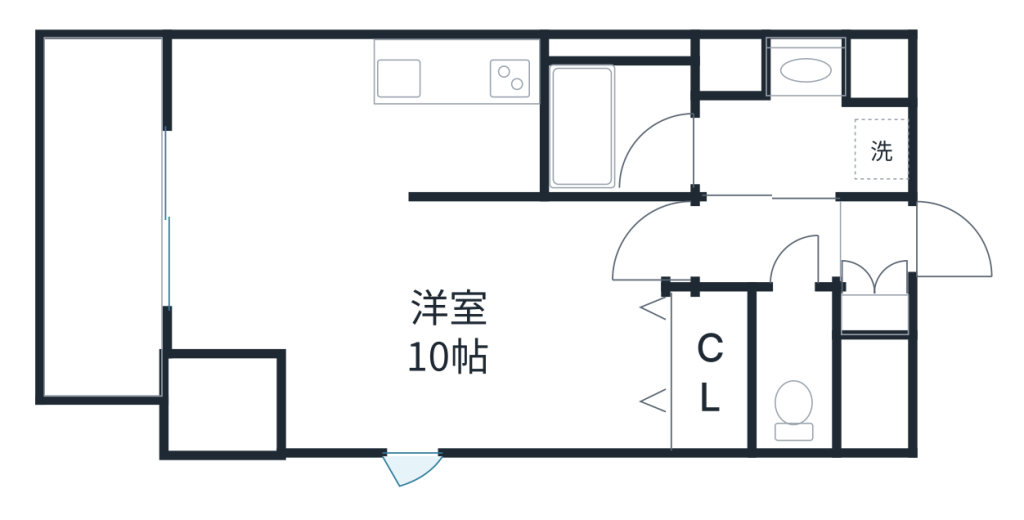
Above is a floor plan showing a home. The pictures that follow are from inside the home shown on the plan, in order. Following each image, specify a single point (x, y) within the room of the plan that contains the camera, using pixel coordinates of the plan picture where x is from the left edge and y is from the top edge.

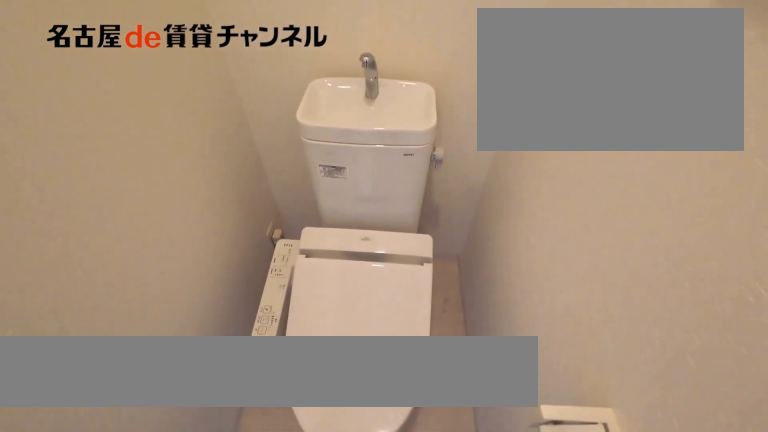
(797, 373)
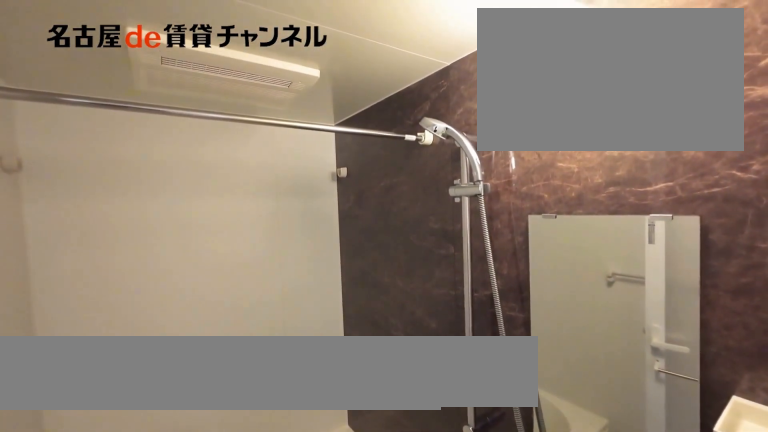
(623, 114)
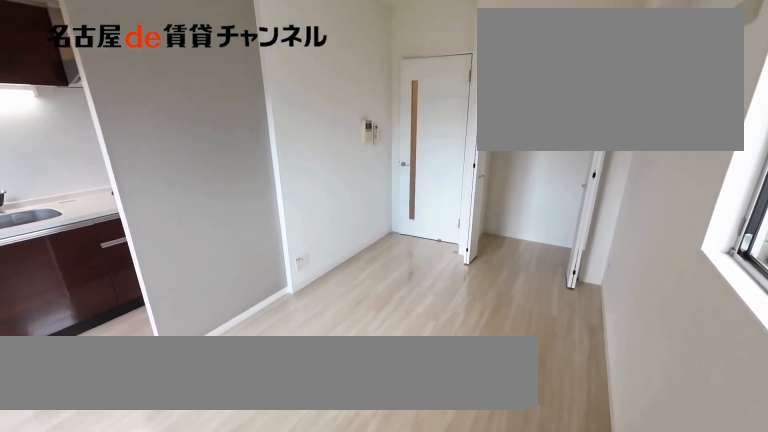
(465, 342)
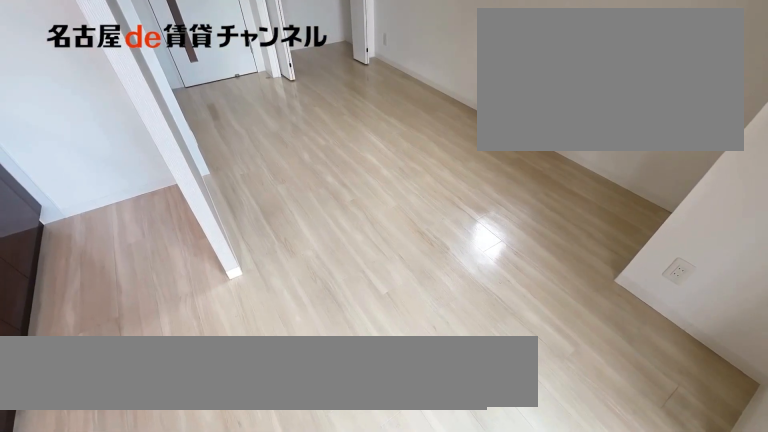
(465, 342)
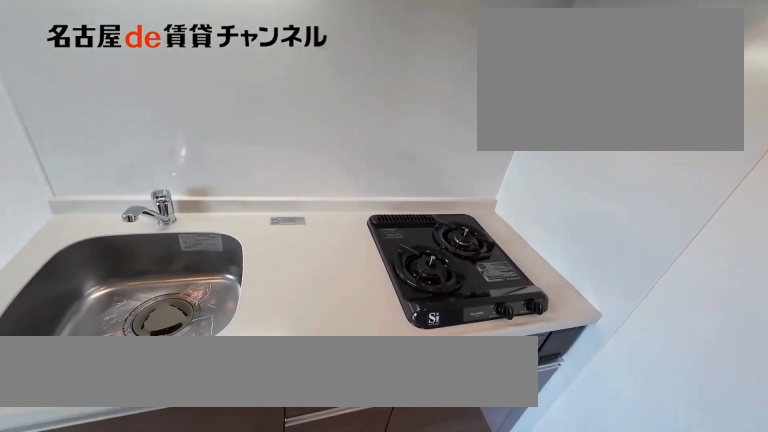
(459, 114)
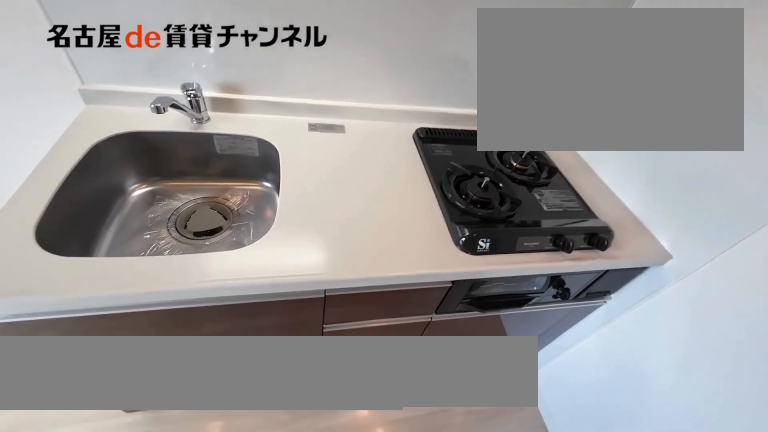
(459, 114)
